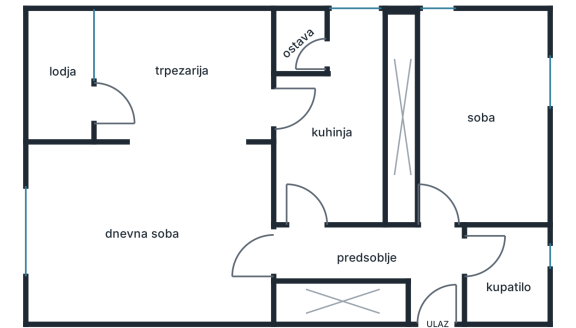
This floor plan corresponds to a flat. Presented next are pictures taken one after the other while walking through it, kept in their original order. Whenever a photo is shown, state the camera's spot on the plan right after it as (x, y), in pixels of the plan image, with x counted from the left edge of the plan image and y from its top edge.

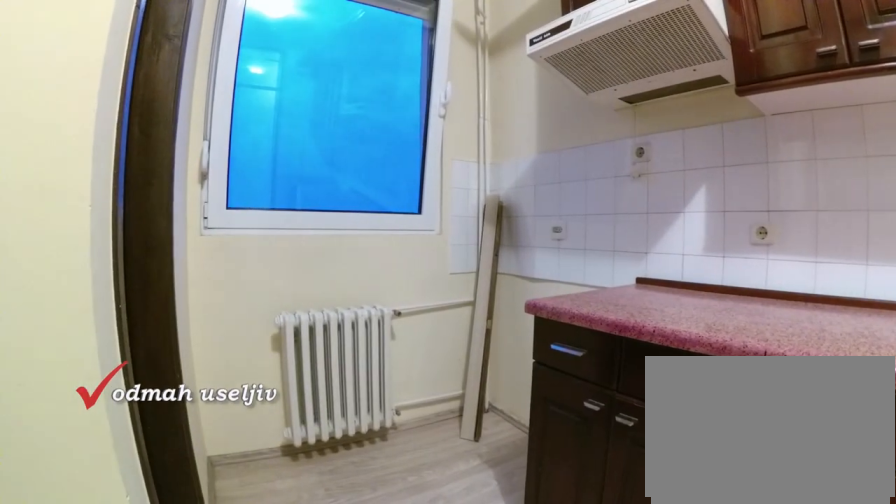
(343, 116)
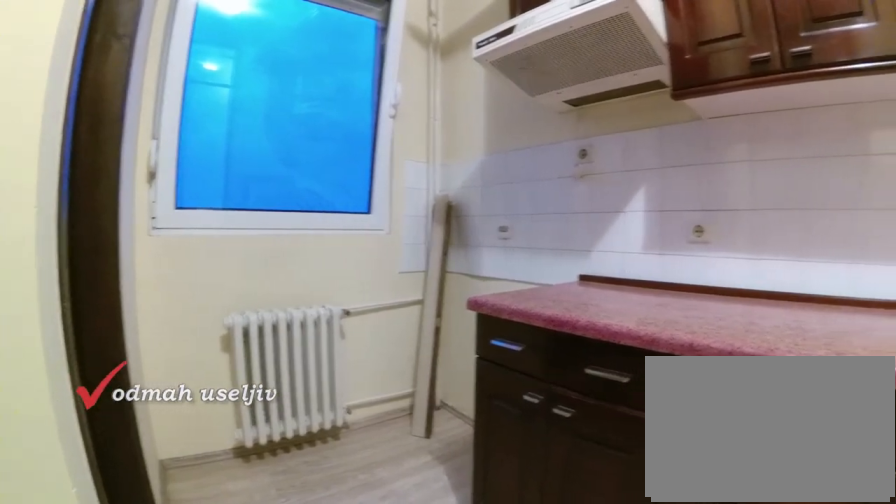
(343, 115)
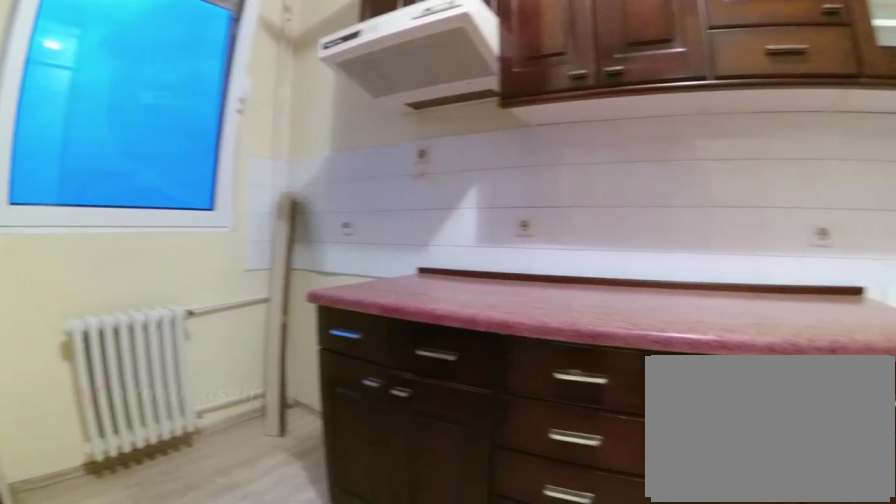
(338, 111)
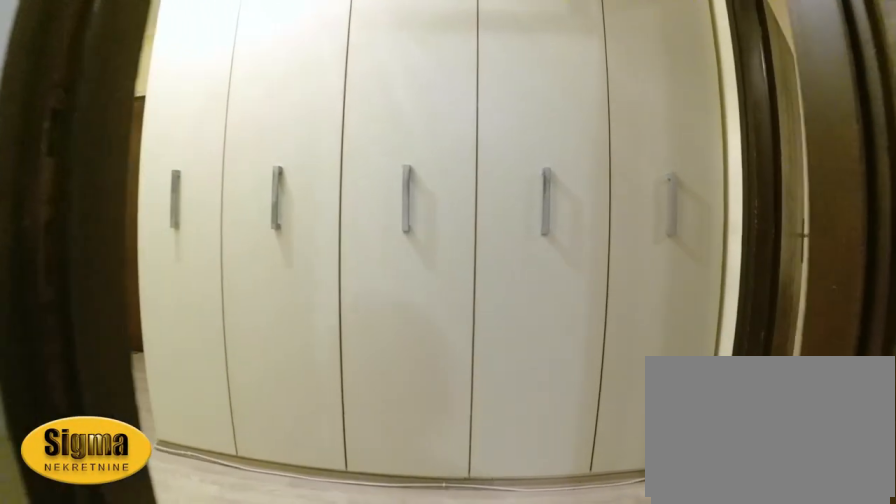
(313, 187)
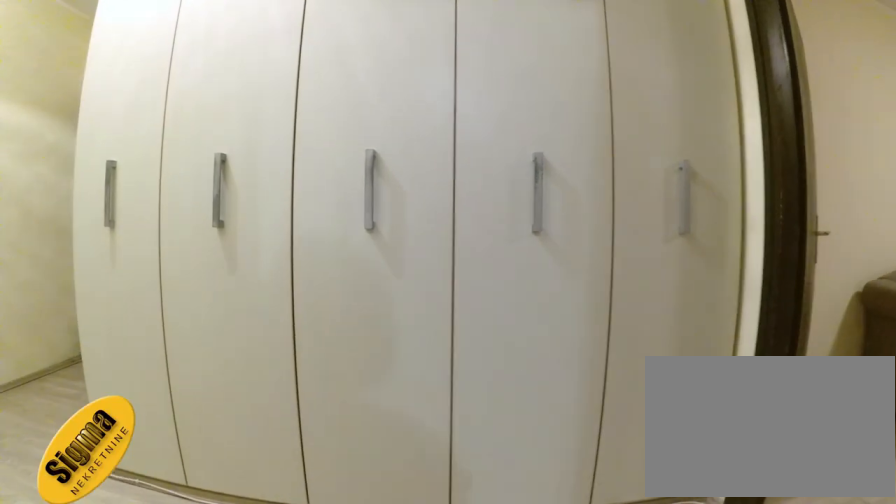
(309, 202)
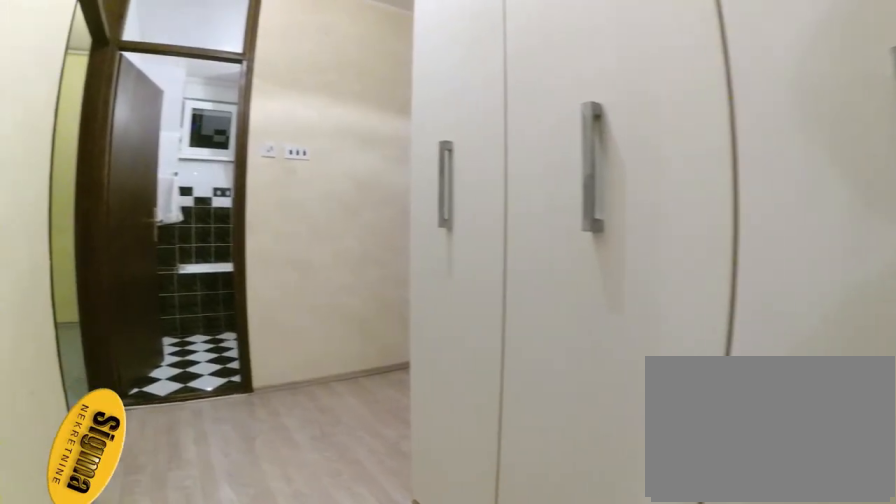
(308, 234)
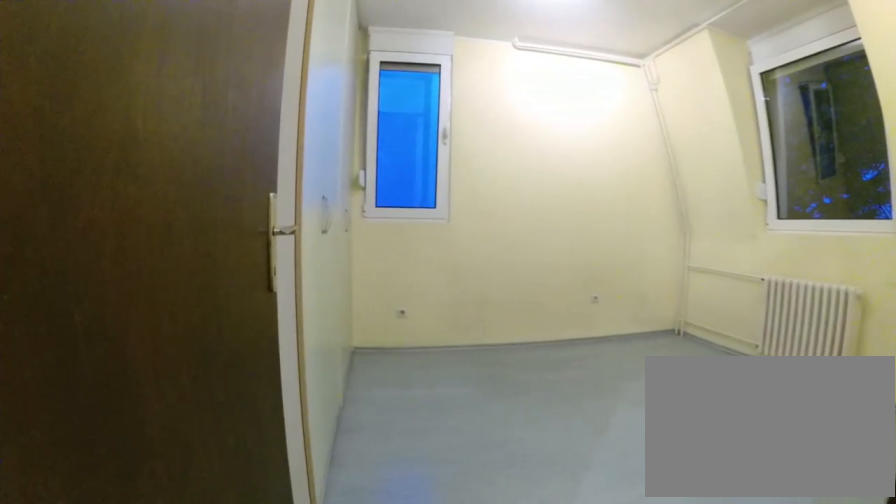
(427, 252)
